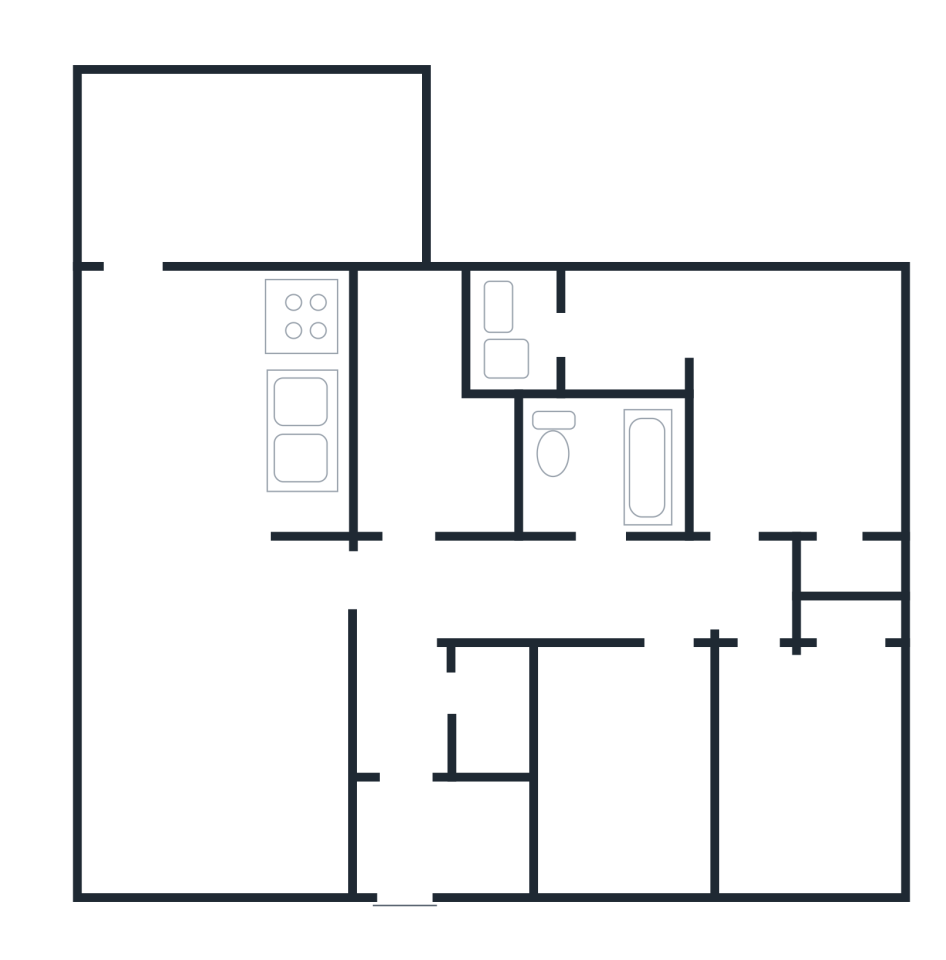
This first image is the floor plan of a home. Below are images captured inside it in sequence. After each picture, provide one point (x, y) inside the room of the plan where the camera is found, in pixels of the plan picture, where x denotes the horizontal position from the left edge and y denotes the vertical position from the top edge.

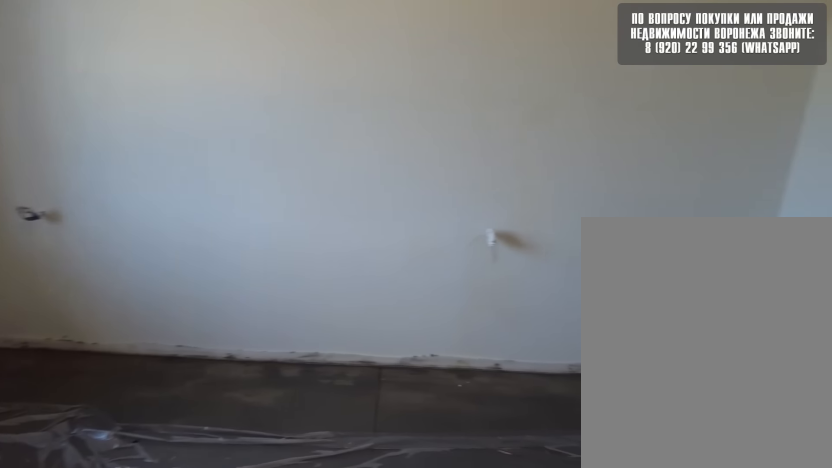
(779, 521)
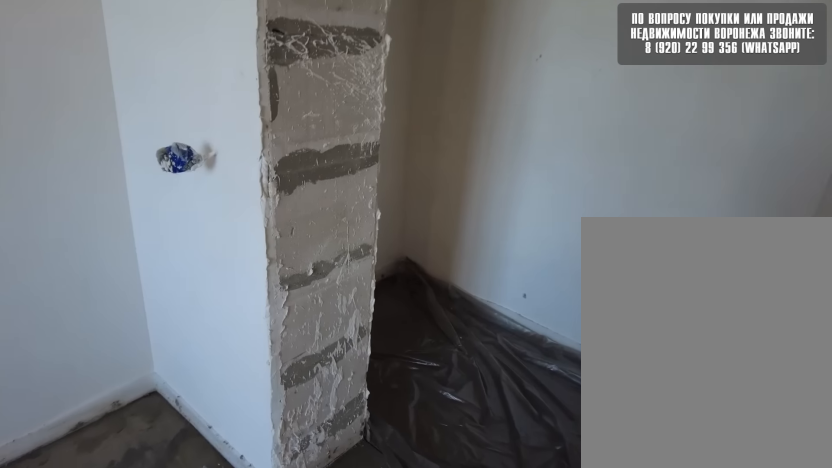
(780, 521)
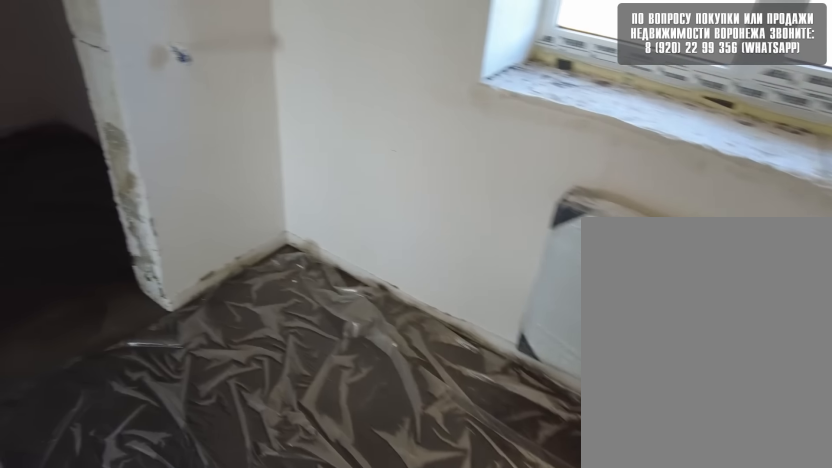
(772, 503)
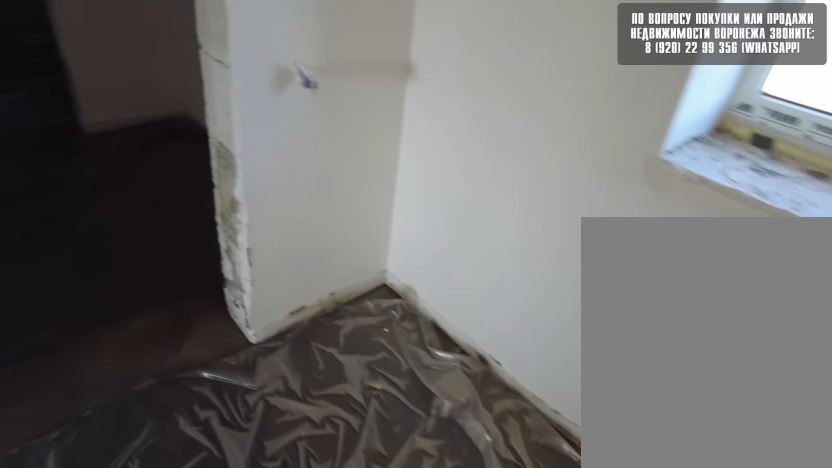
(761, 463)
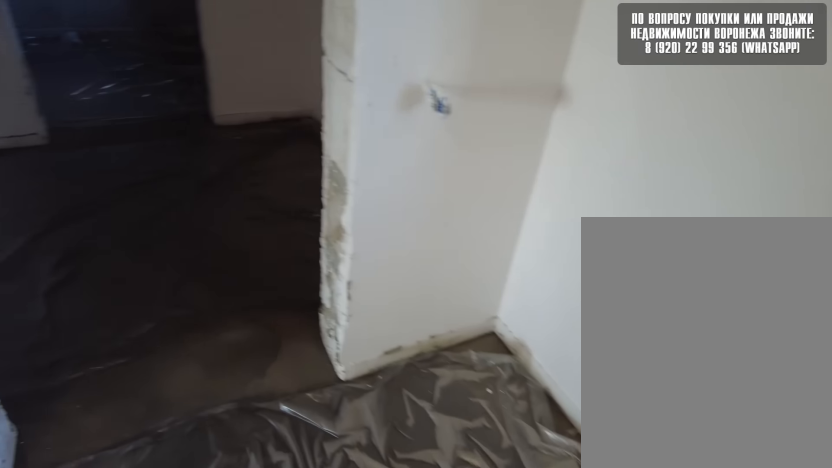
(741, 421)
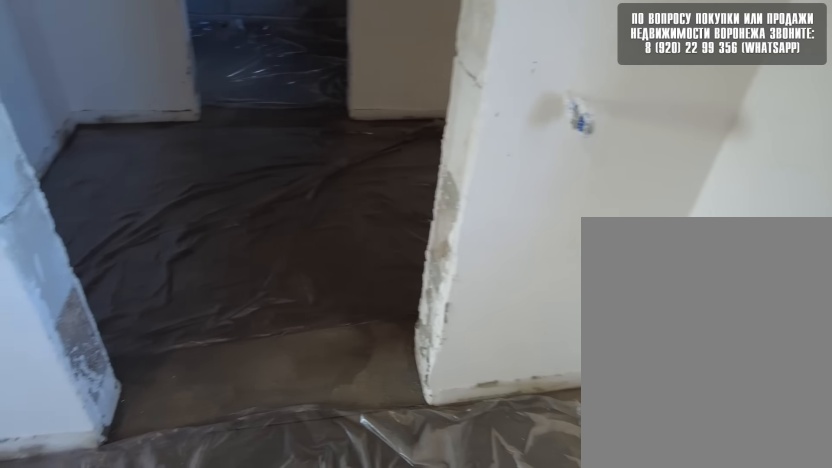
(727, 377)
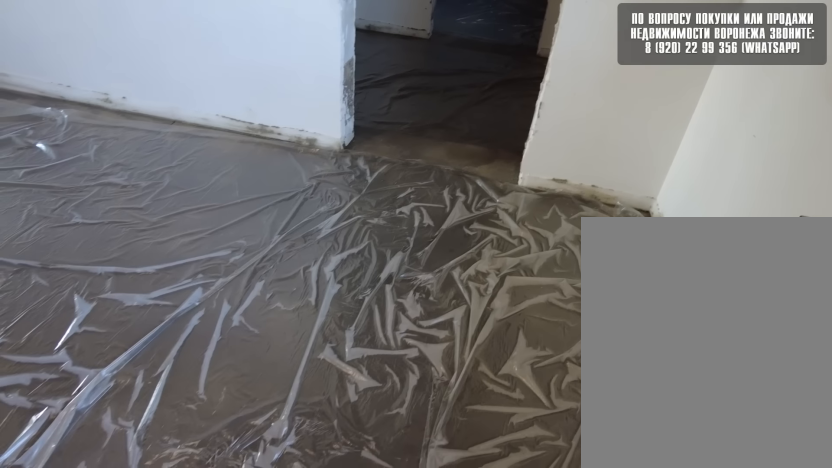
(712, 347)
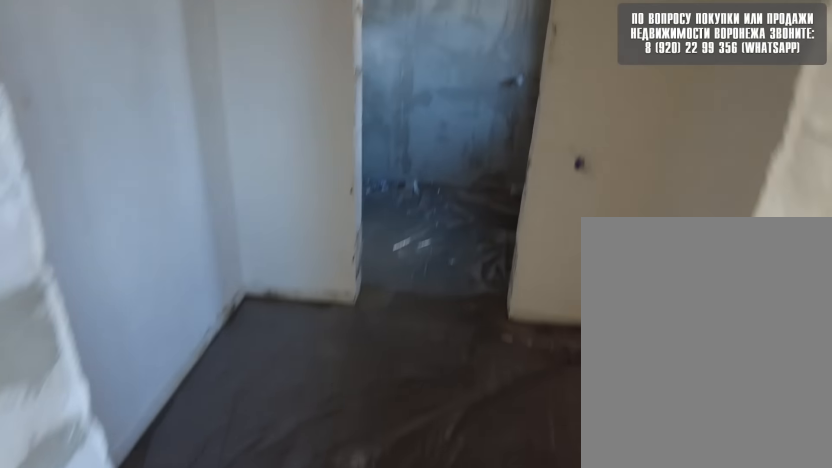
(713, 350)
